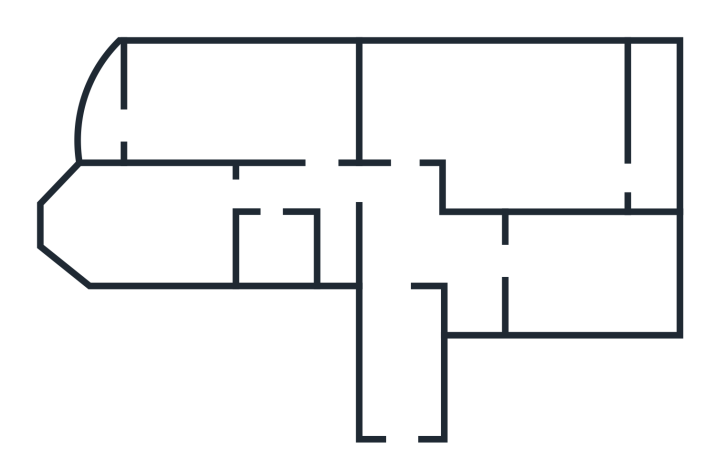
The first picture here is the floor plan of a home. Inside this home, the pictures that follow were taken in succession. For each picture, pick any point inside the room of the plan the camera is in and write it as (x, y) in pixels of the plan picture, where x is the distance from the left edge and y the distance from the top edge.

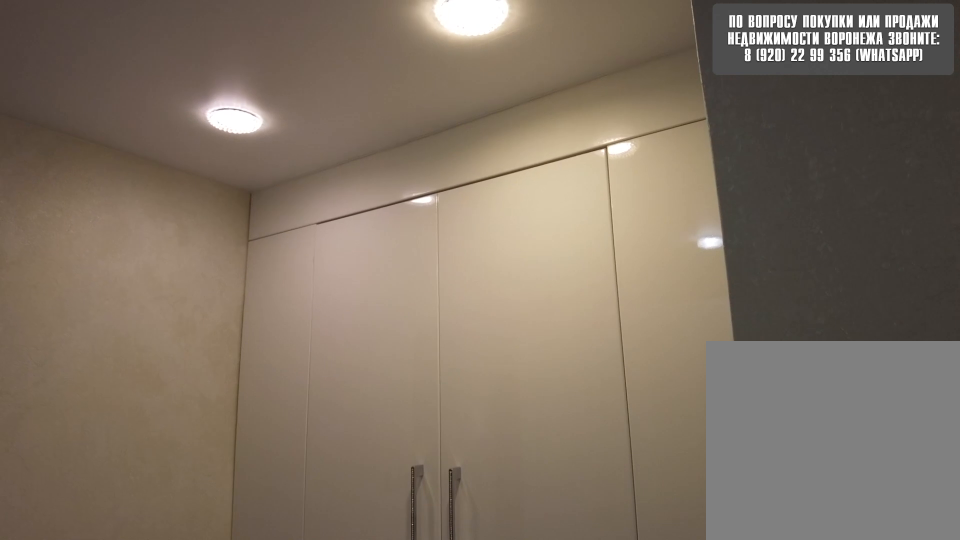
(481, 263)
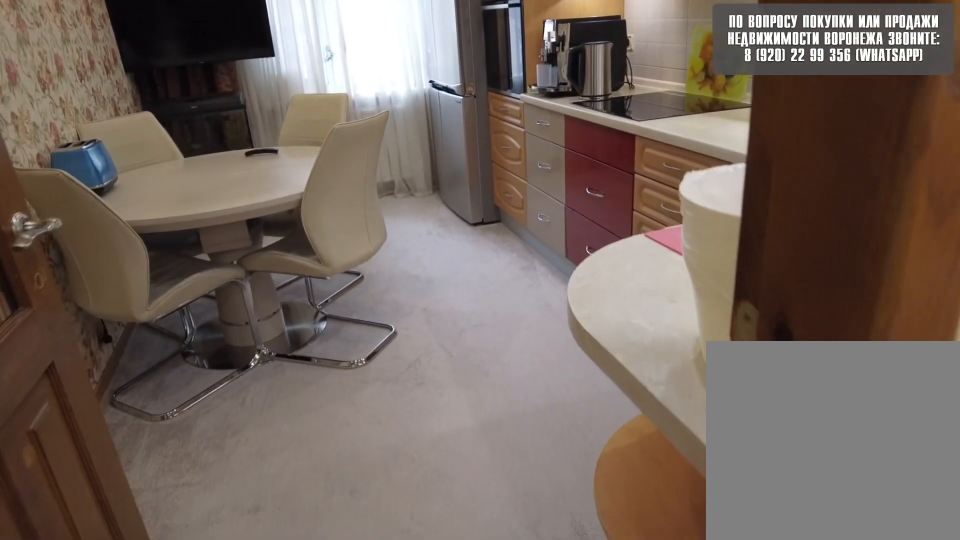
(563, 274)
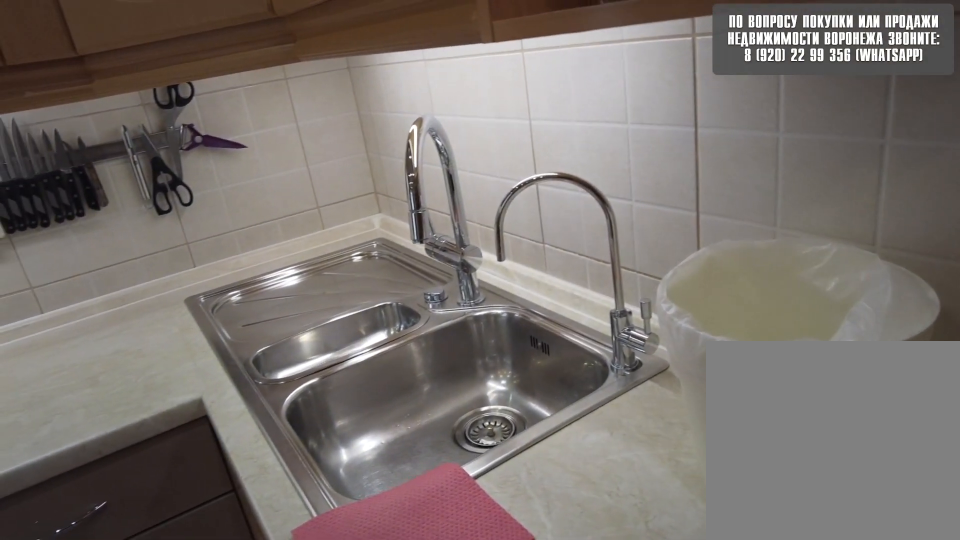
(563, 274)
